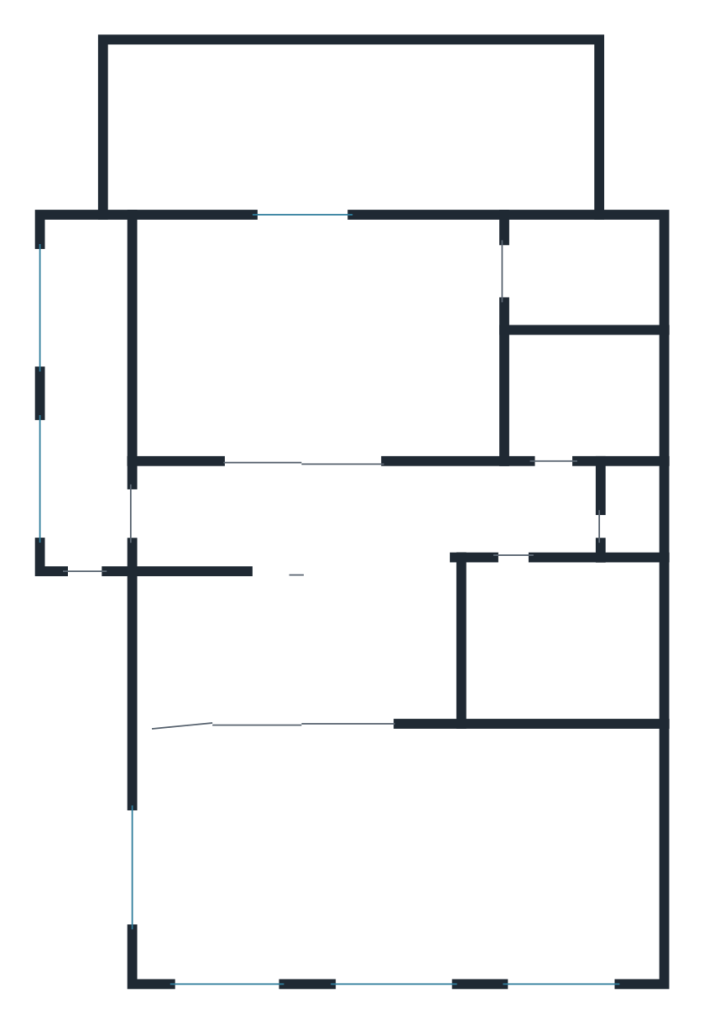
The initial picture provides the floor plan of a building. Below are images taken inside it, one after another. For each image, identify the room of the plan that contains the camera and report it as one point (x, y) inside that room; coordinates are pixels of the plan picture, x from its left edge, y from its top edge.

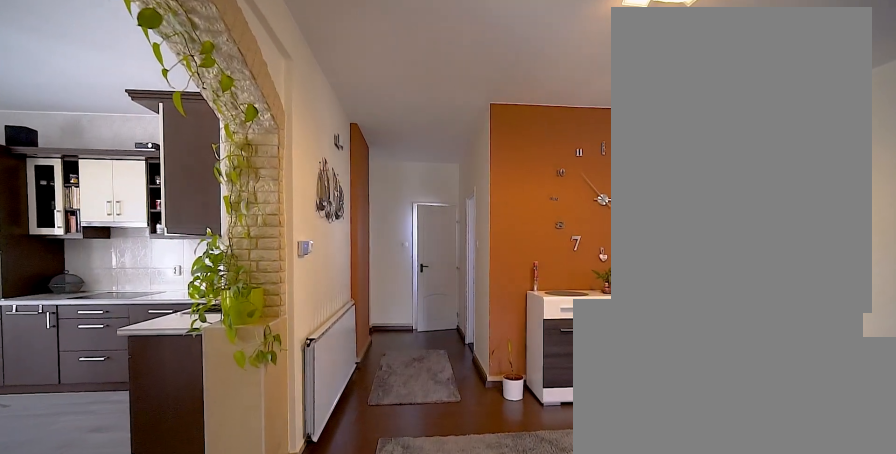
(330, 597)
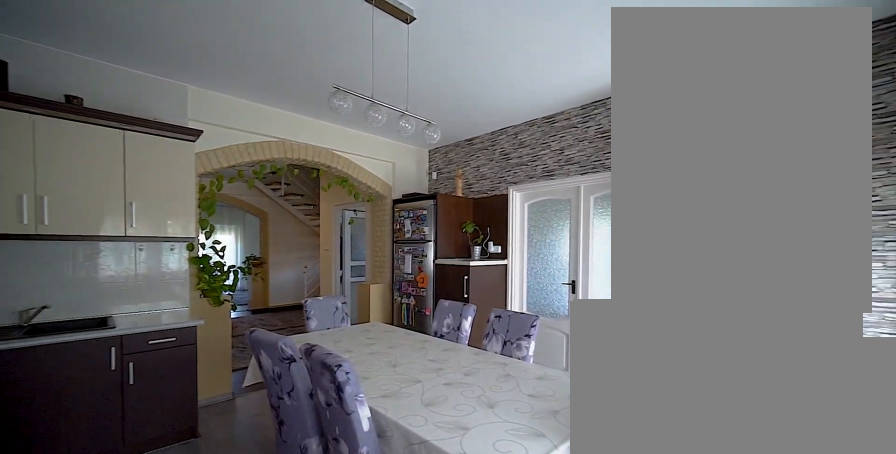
(323, 356)
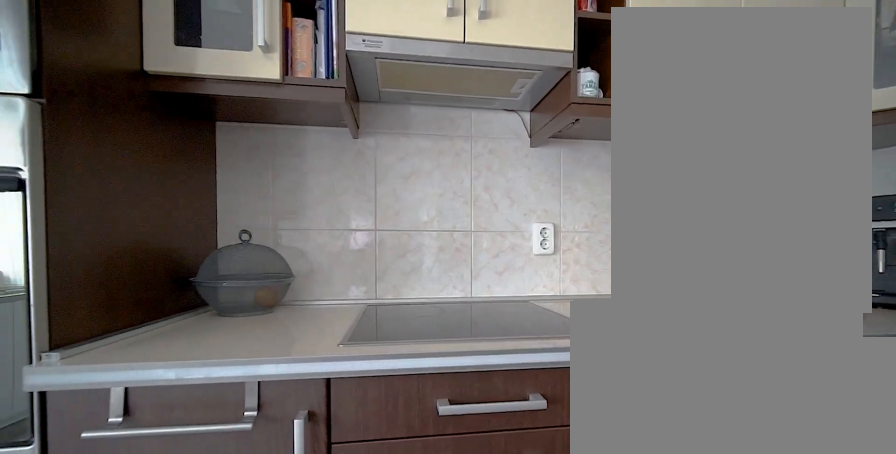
(322, 356)
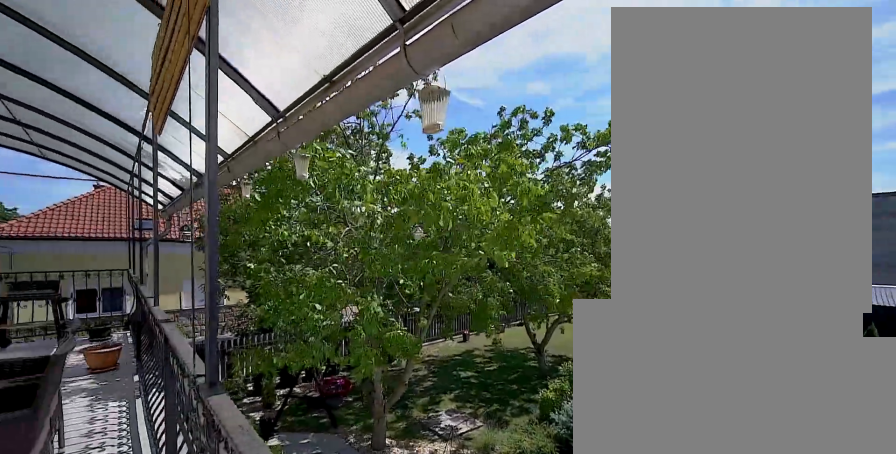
(373, 120)
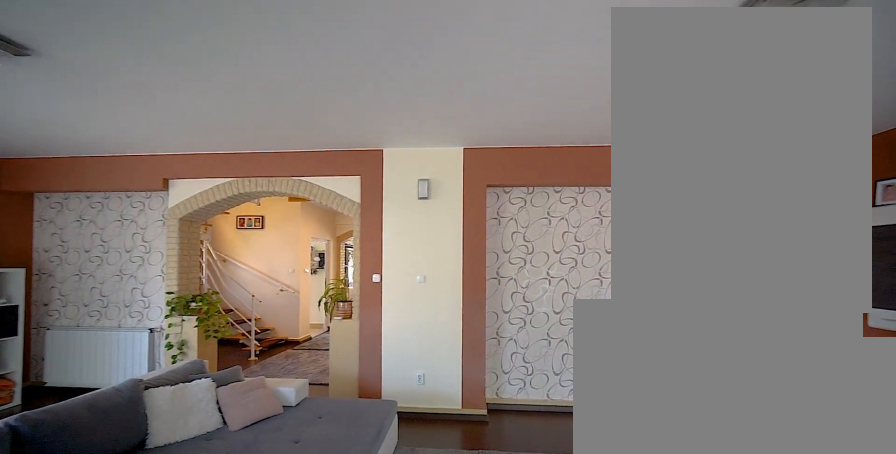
(408, 854)
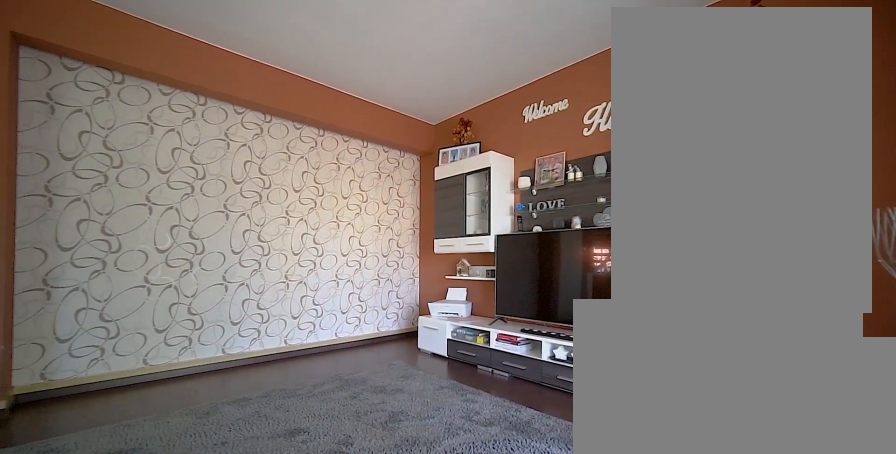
(408, 854)
